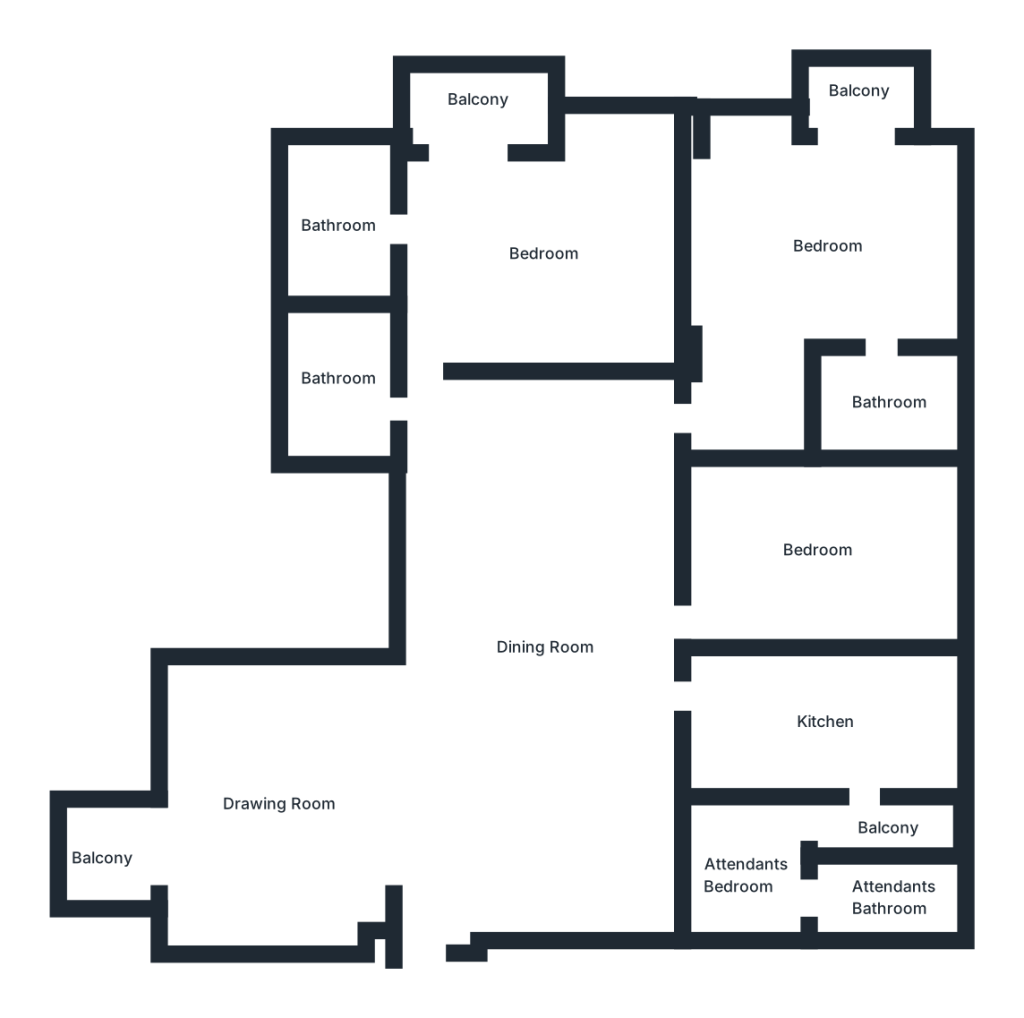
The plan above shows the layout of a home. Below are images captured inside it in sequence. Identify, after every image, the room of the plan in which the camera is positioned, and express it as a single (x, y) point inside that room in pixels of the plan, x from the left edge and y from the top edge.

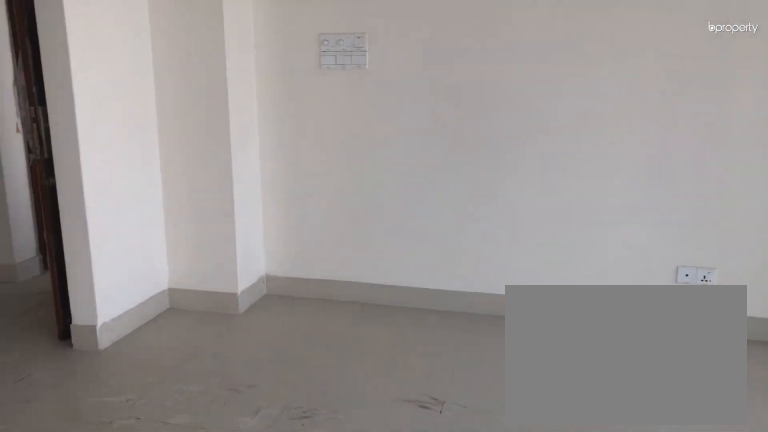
(263, 805)
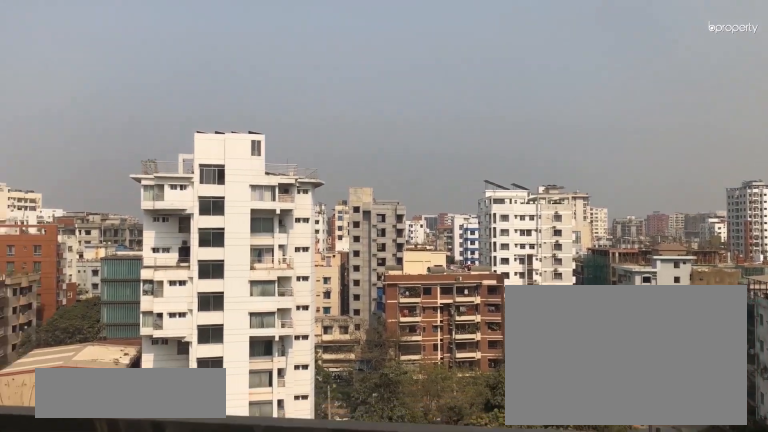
(94, 859)
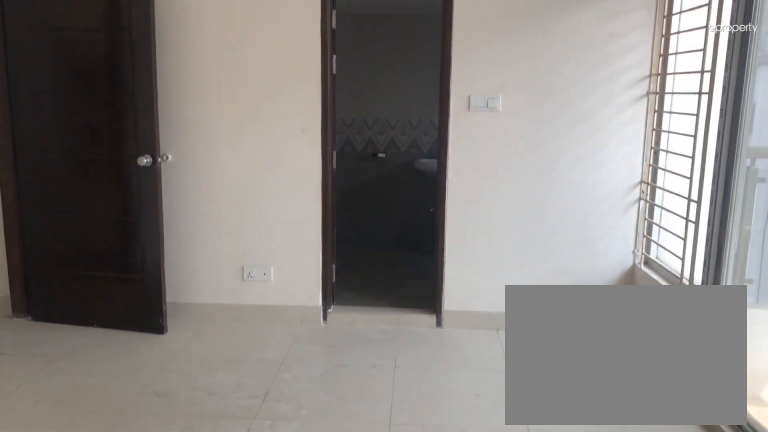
(546, 254)
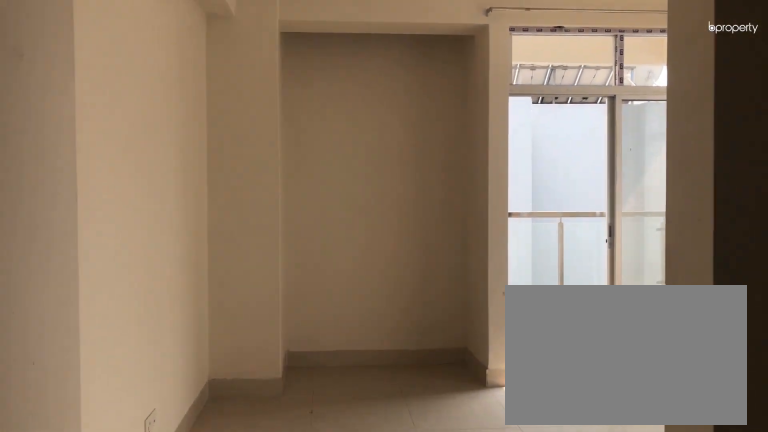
(826, 247)
